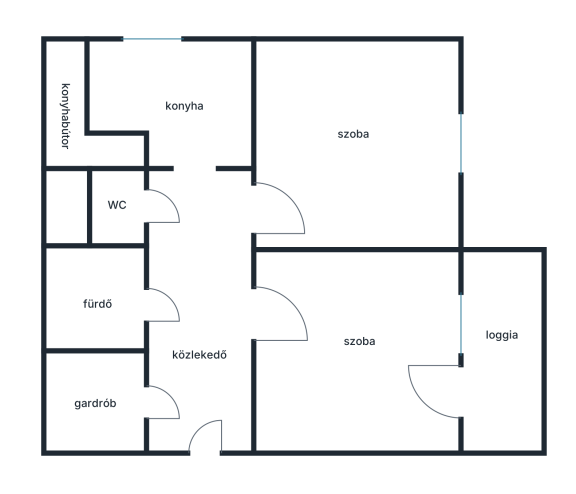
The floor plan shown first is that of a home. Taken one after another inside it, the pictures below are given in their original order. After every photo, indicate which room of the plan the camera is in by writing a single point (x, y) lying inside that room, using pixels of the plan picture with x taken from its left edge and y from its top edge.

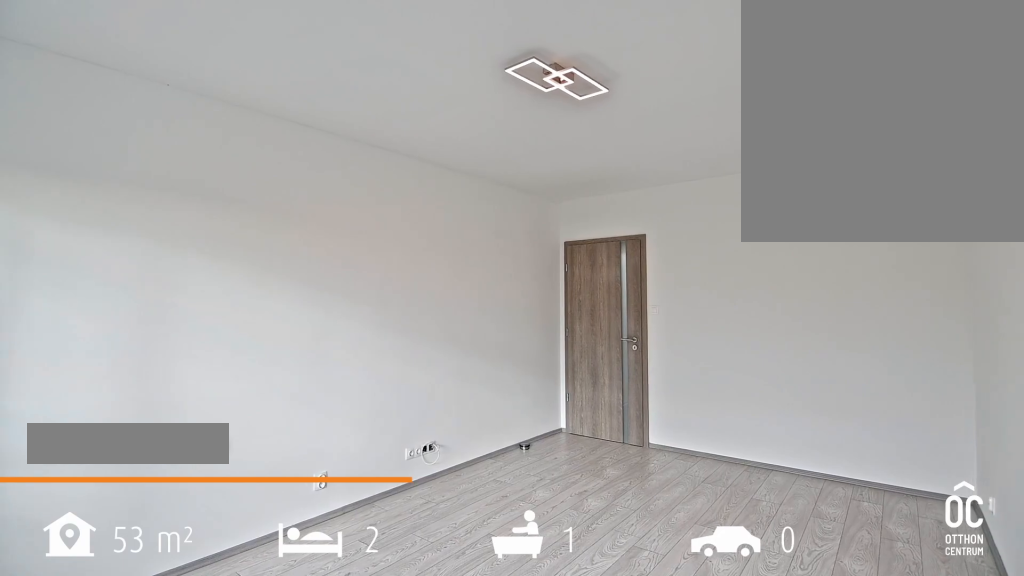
(352, 154)
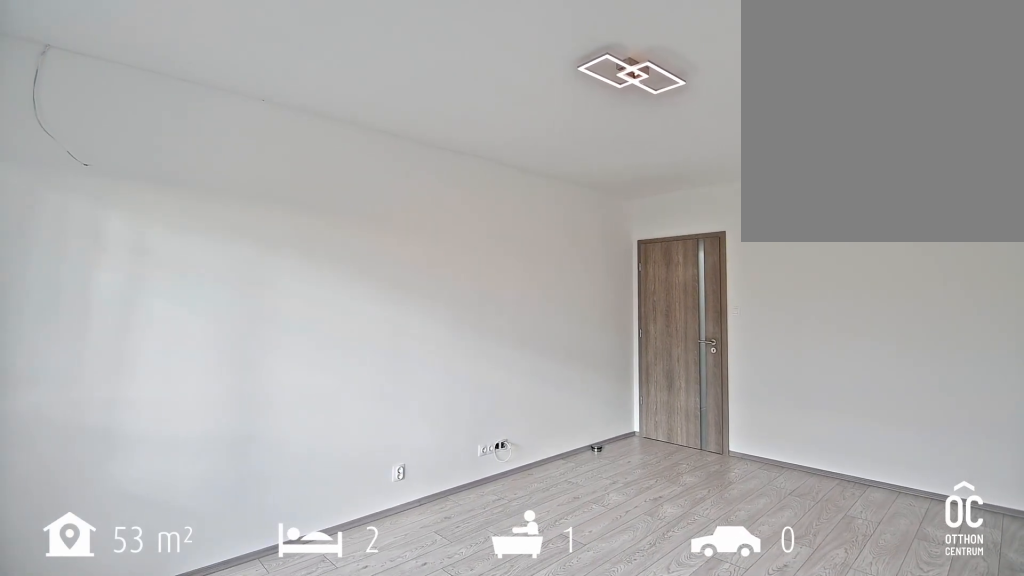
(352, 154)
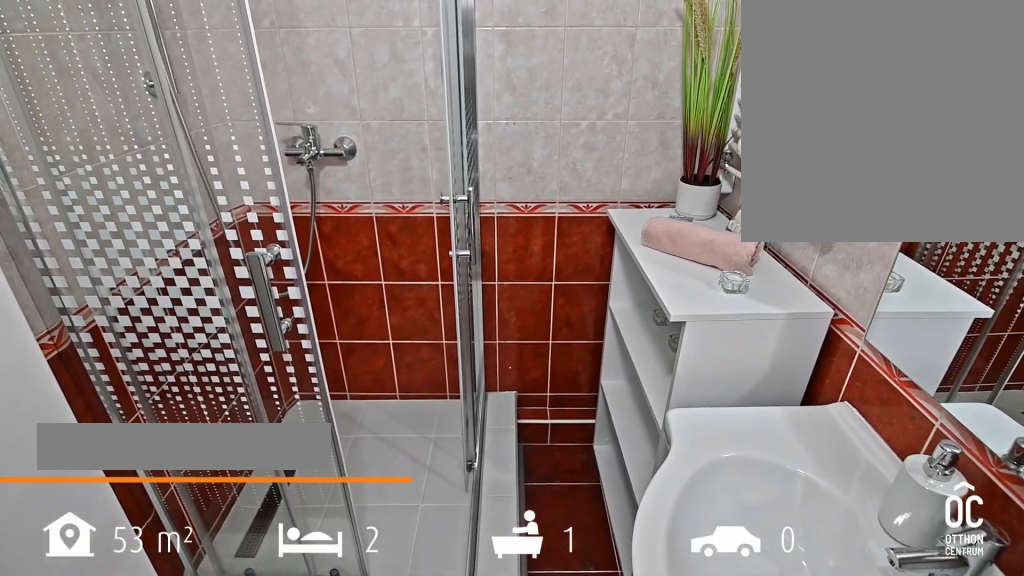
(96, 302)
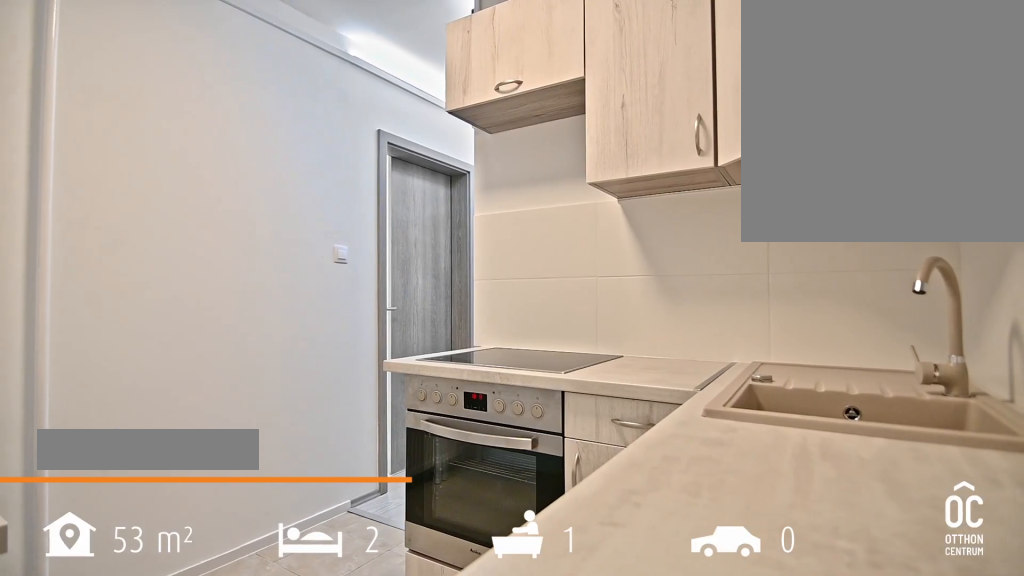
(153, 107)
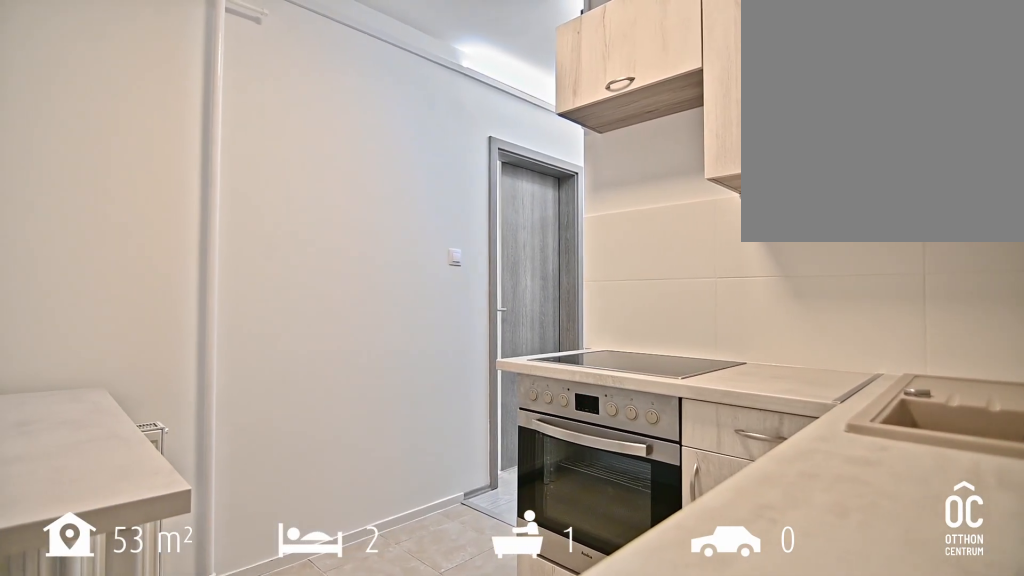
(153, 107)
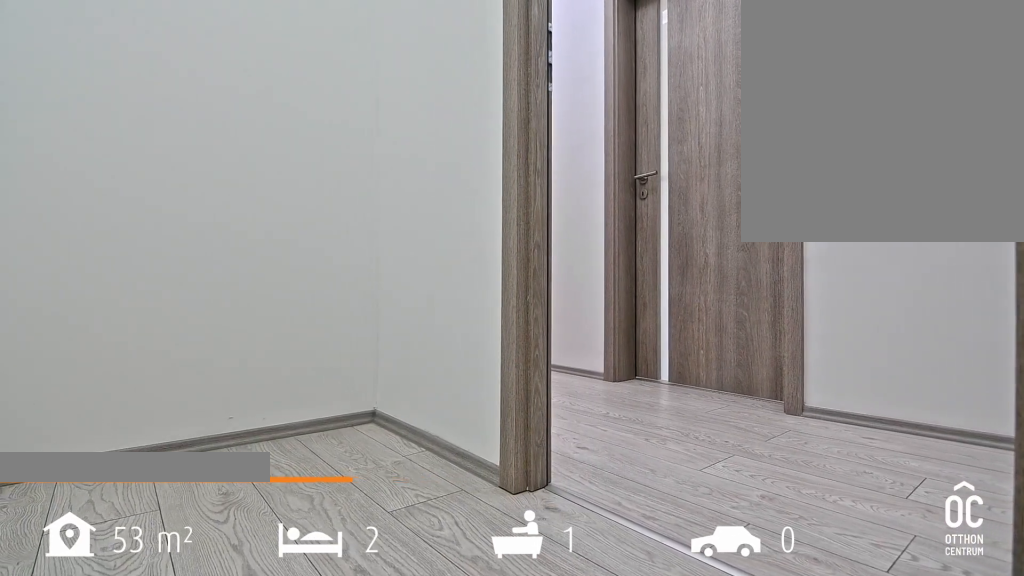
(95, 404)
